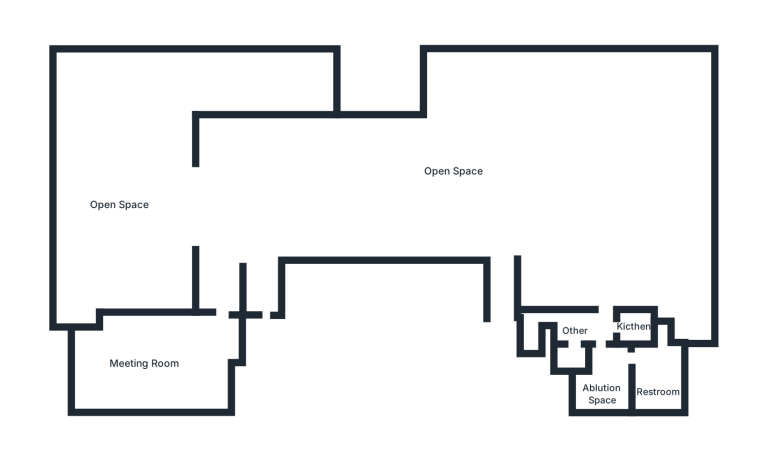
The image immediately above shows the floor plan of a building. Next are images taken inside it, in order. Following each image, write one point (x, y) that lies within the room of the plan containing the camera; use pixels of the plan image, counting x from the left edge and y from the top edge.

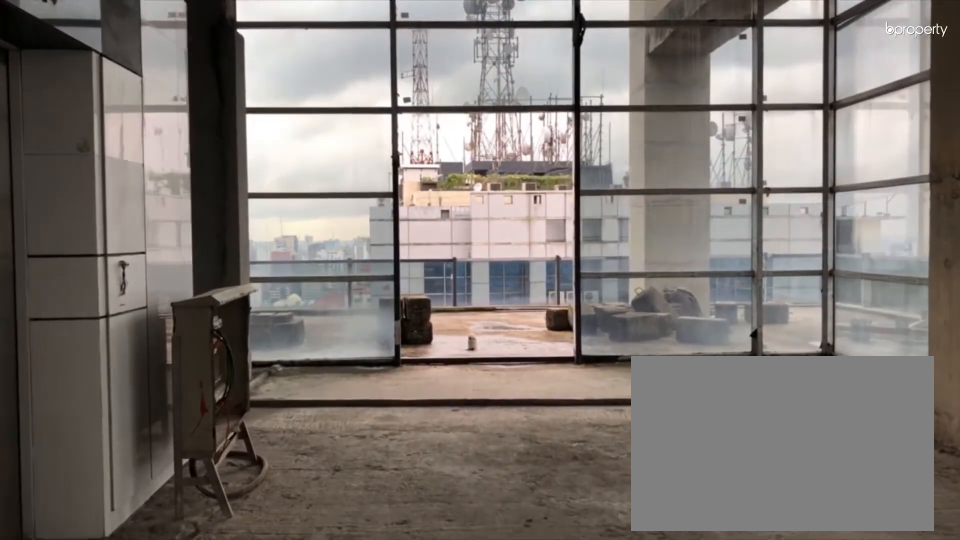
(251, 197)
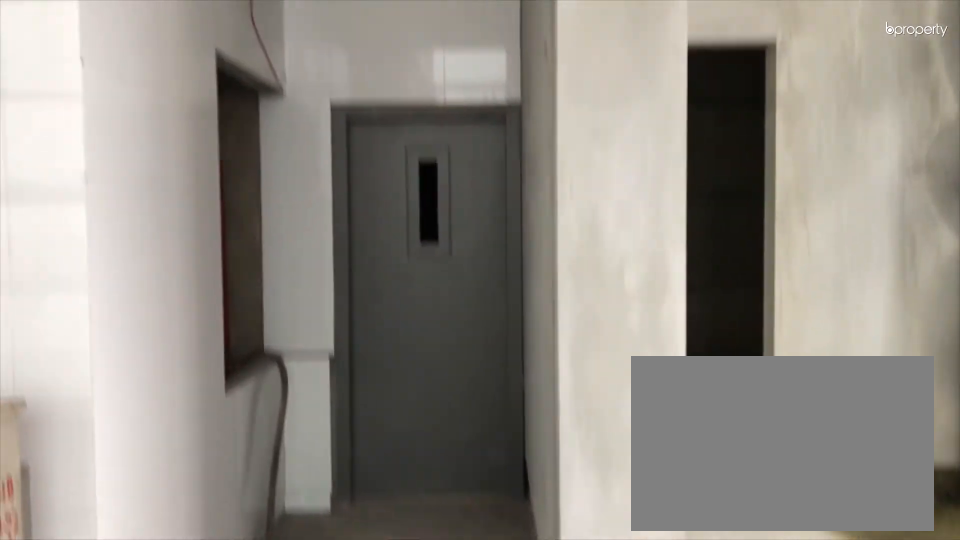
(251, 197)
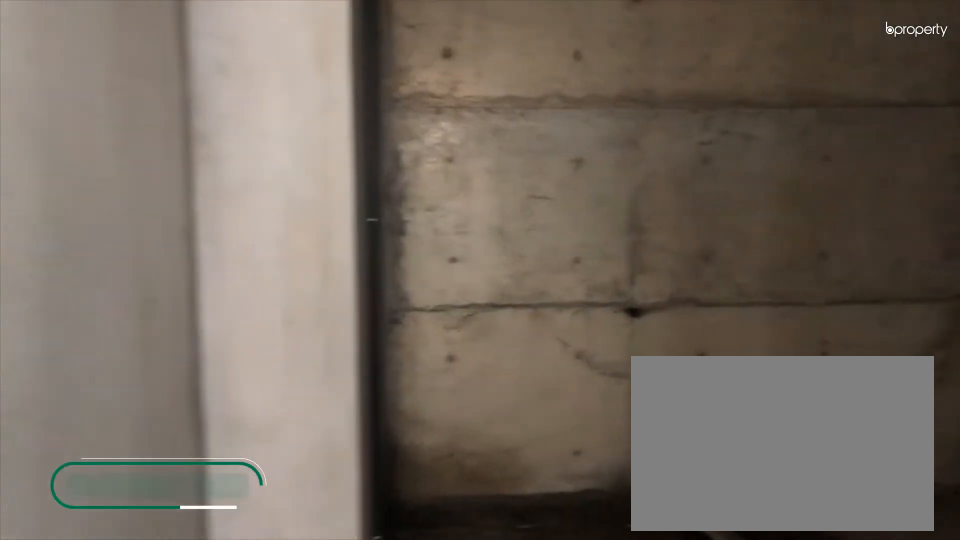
(167, 353)
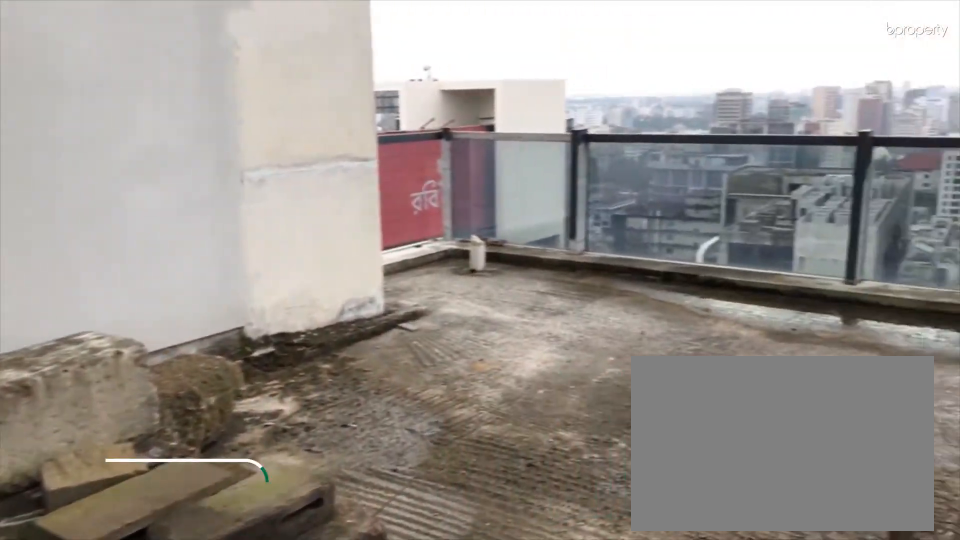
(127, 212)
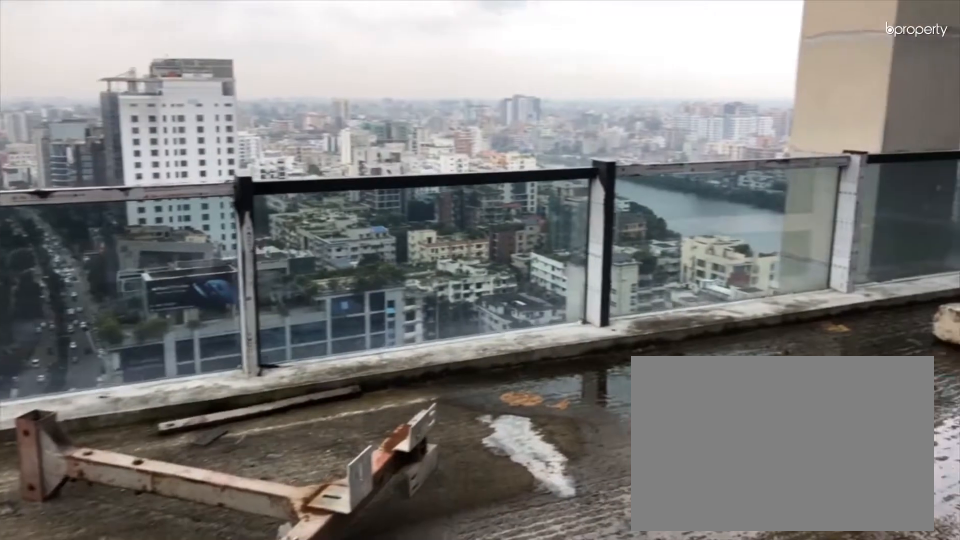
(144, 94)
